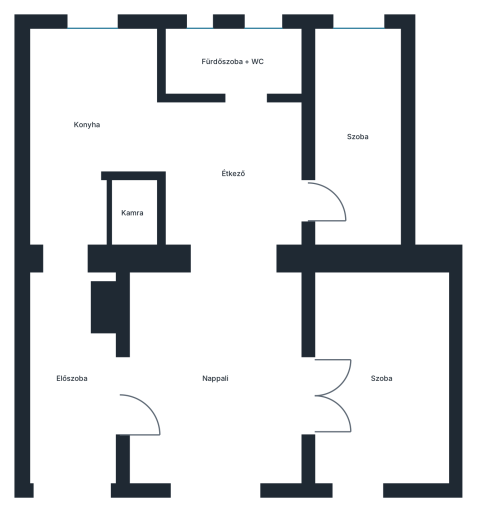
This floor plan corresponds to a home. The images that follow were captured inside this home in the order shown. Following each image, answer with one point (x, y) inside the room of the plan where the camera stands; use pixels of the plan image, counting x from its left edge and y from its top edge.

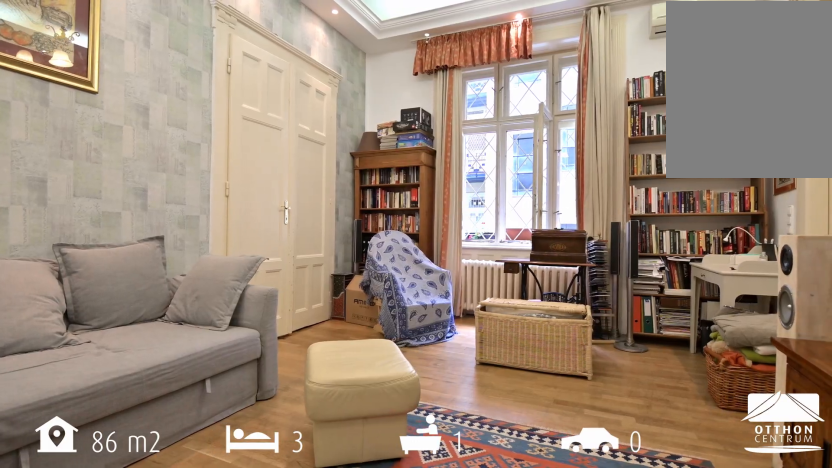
(220, 377)
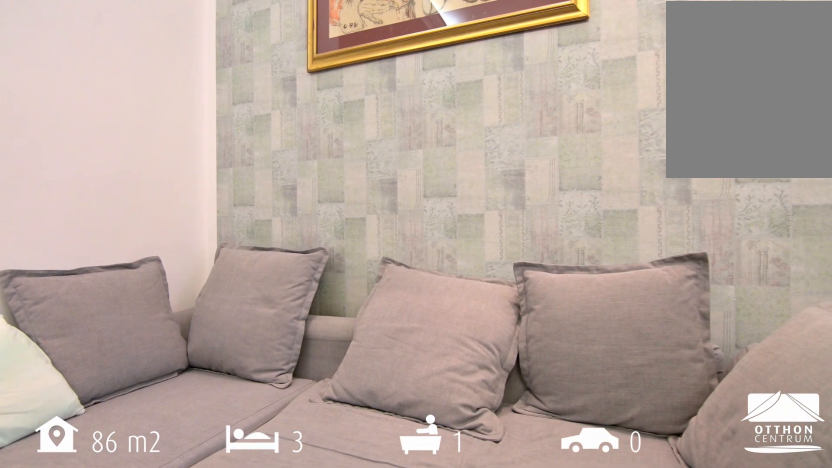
(220, 377)
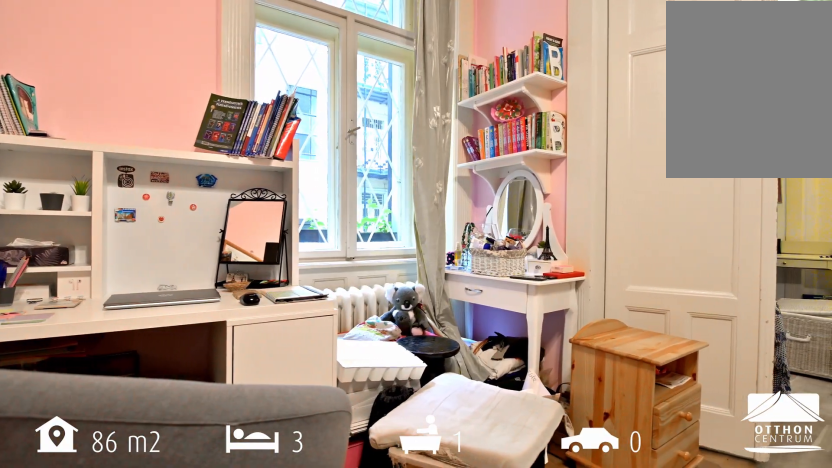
(370, 377)
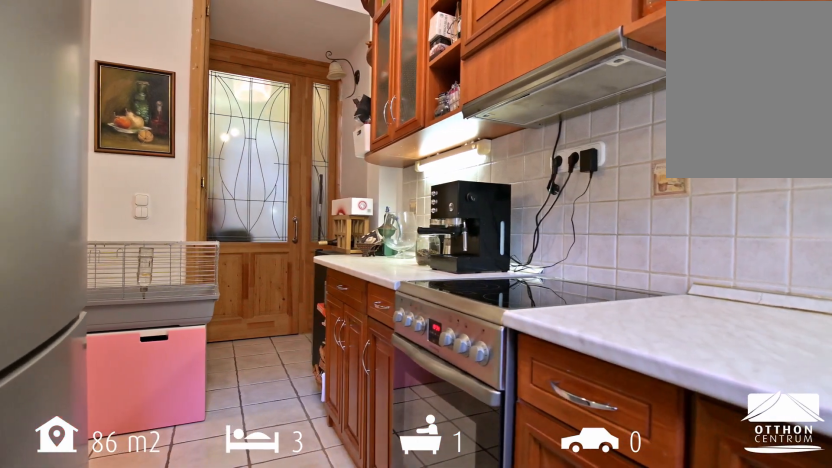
(94, 129)
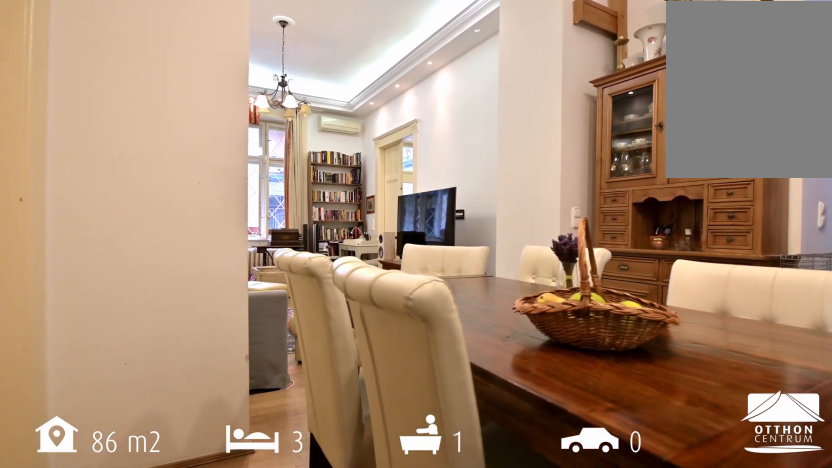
(236, 170)
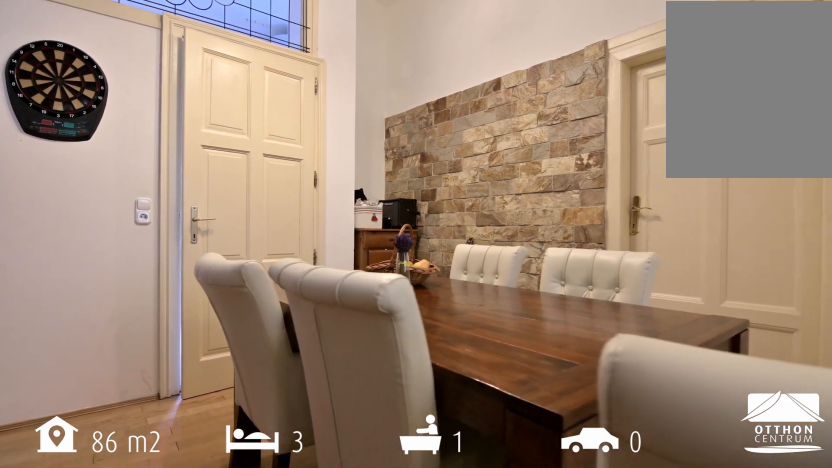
(236, 170)
